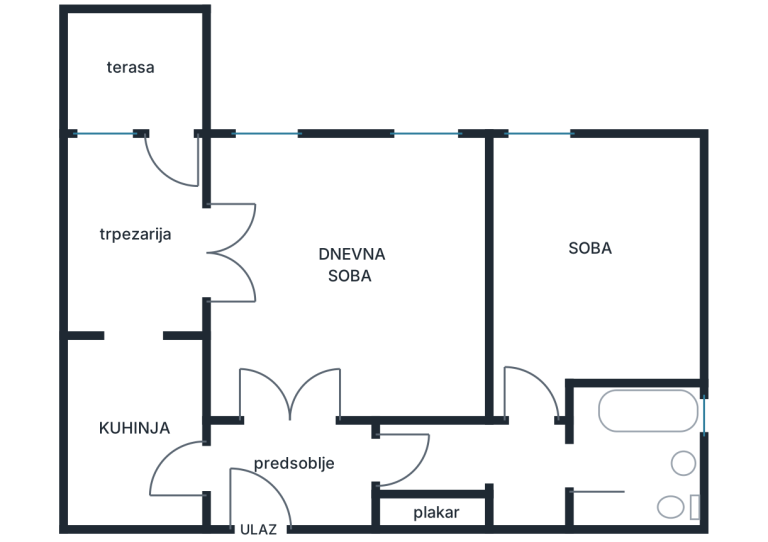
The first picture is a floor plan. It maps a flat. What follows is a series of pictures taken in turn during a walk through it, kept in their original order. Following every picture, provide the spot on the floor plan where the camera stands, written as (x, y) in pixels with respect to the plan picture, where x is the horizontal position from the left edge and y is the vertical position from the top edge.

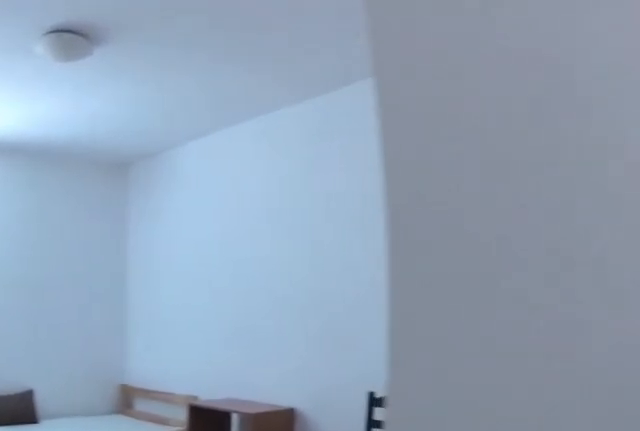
(537, 480)
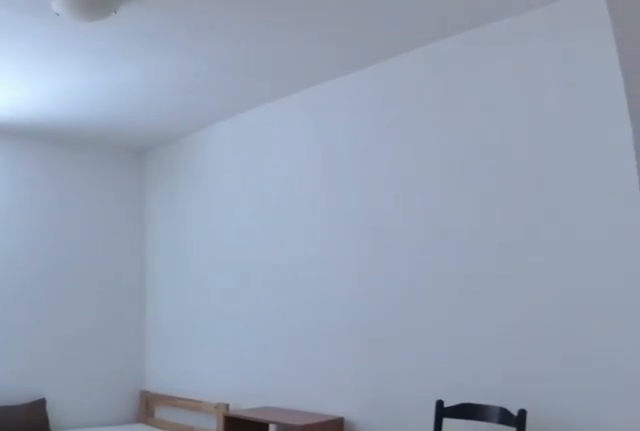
(531, 415)
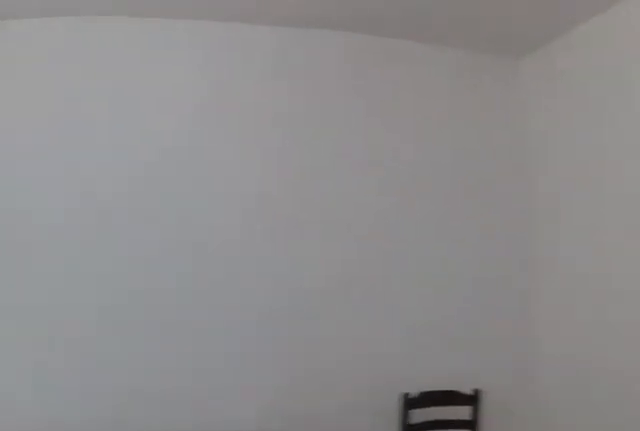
(514, 200)
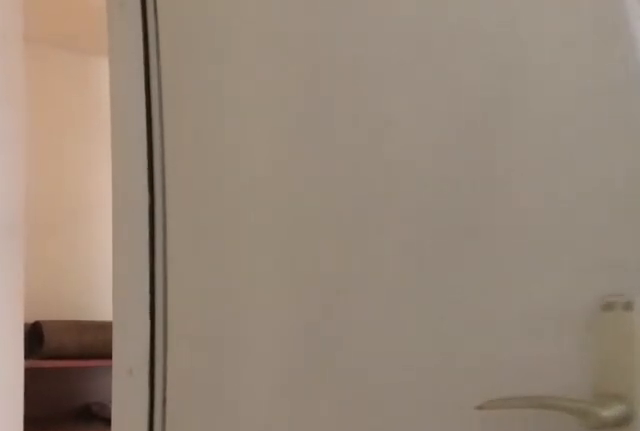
(531, 339)
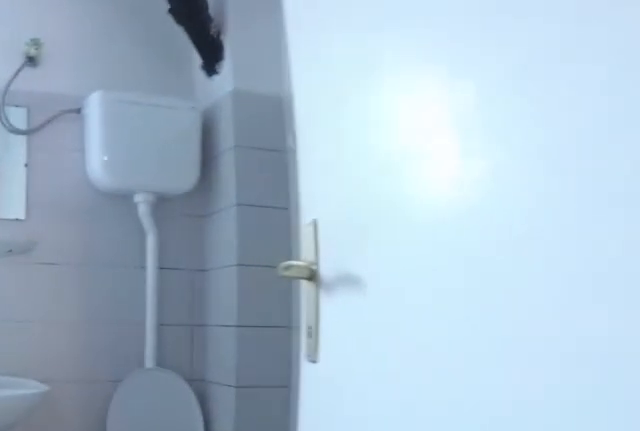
(544, 465)
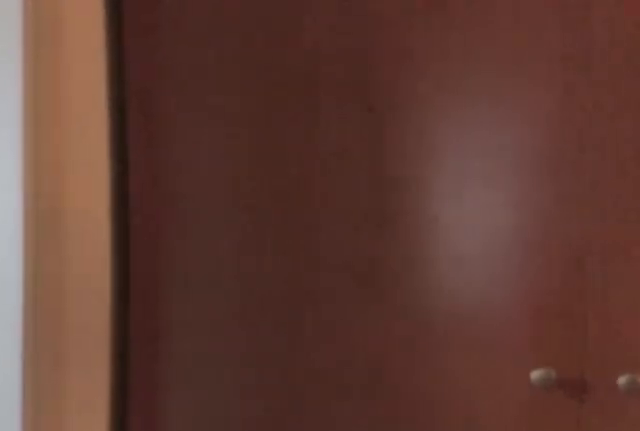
(544, 422)
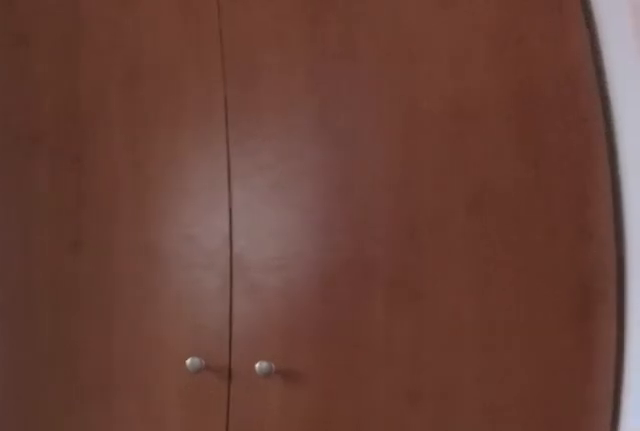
(541, 413)
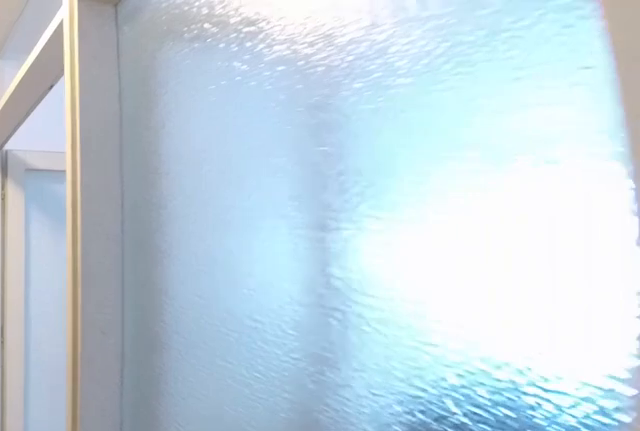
(408, 451)
